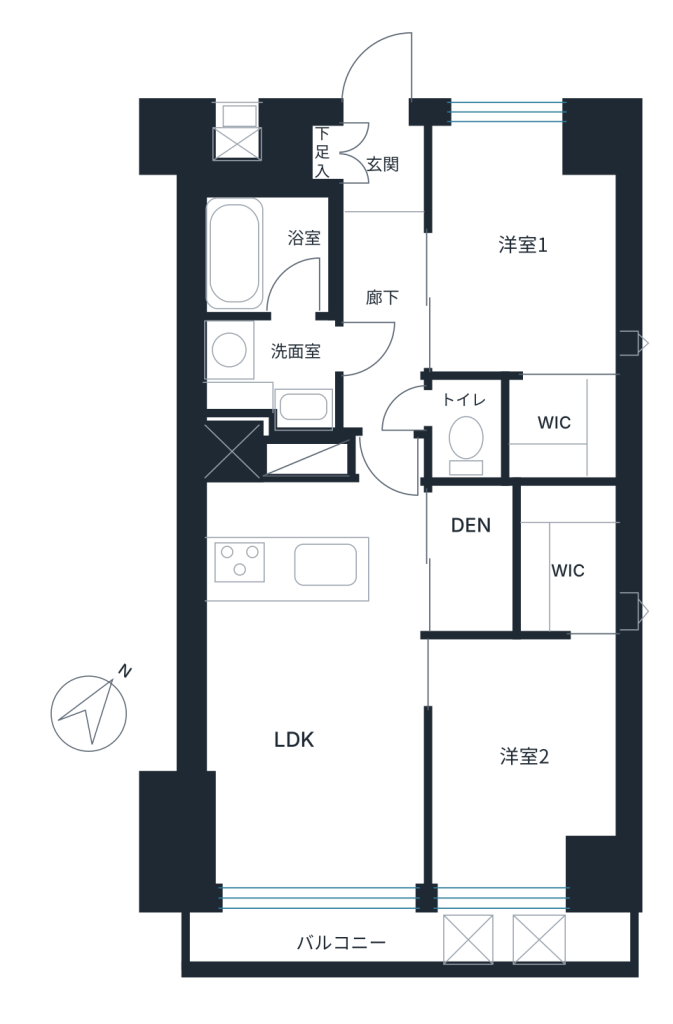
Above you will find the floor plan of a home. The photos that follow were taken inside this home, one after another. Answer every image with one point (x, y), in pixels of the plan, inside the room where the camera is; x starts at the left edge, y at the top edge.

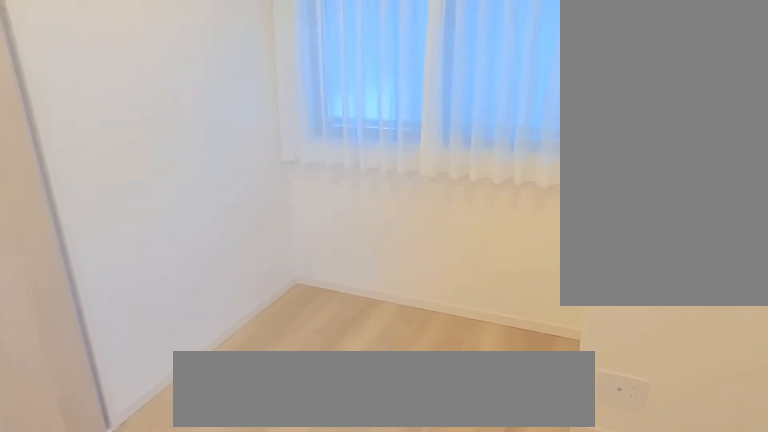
(530, 257)
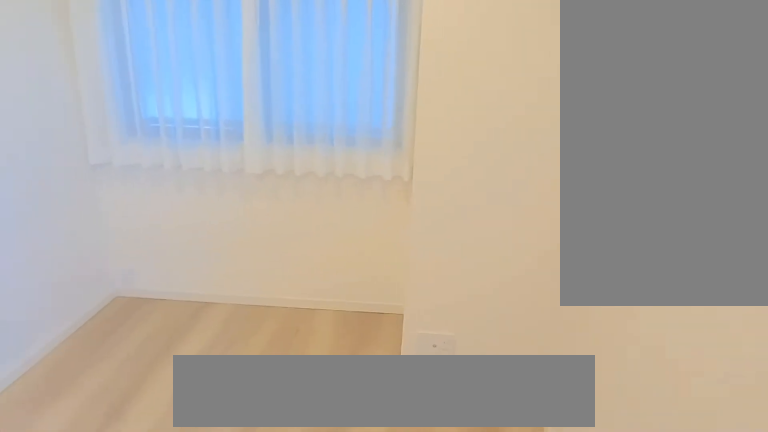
(530, 257)
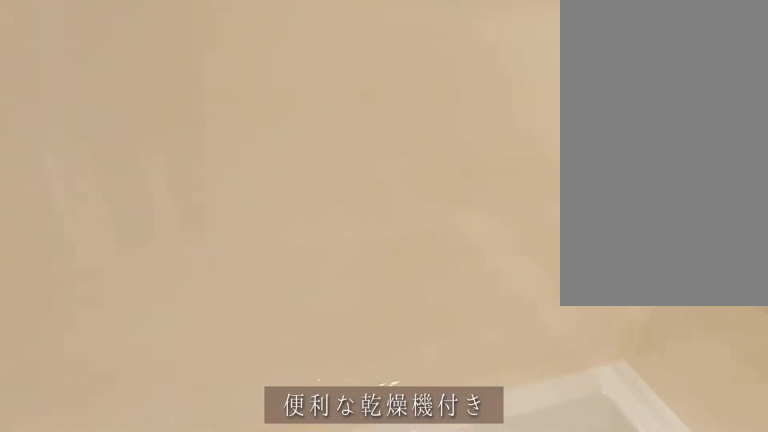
(263, 317)
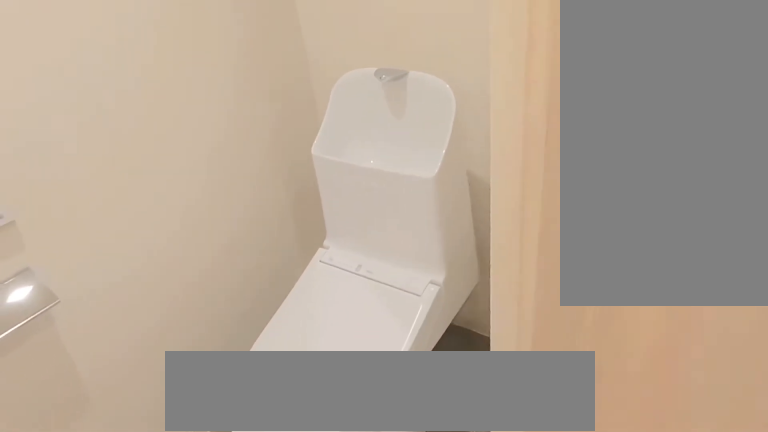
(473, 430)
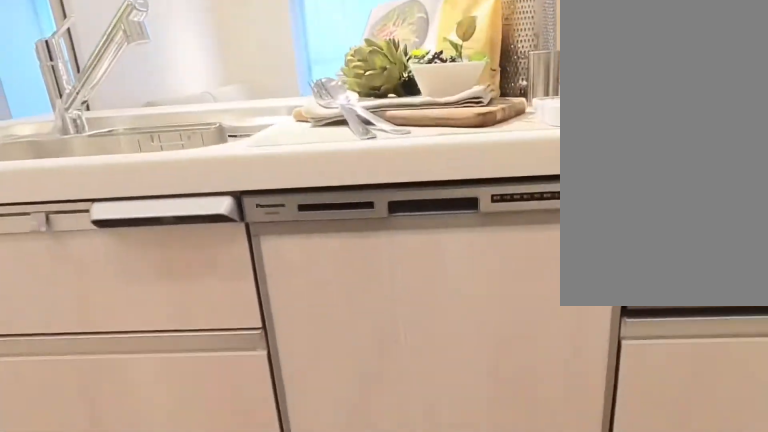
(290, 519)
